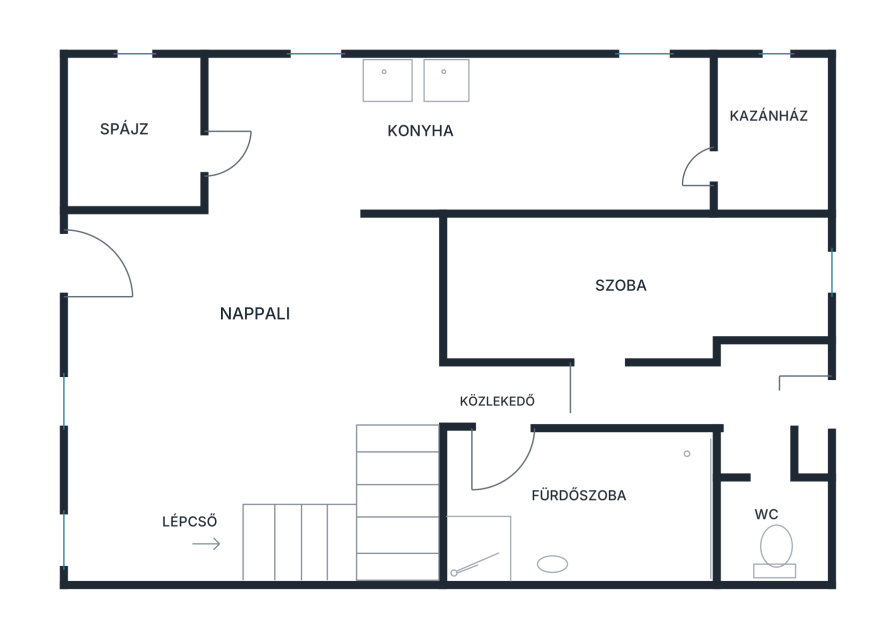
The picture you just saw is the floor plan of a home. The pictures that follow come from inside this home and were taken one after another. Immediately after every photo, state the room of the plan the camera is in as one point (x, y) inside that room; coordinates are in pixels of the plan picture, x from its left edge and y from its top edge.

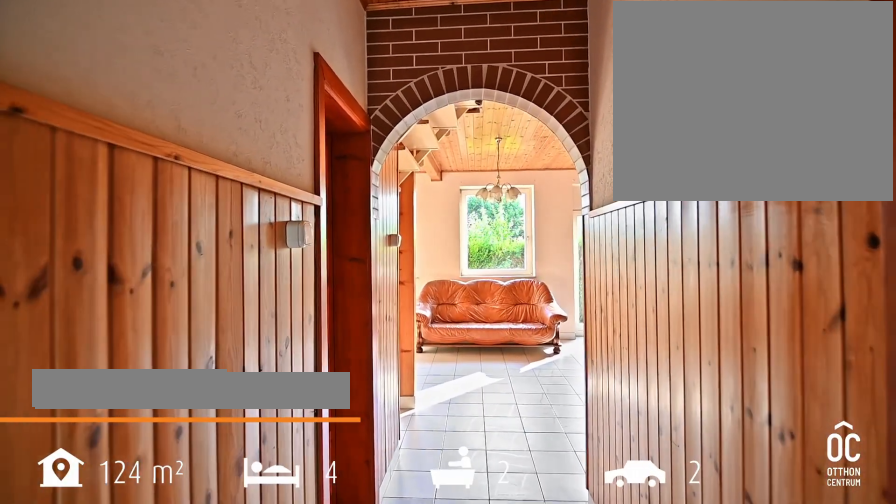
(597, 392)
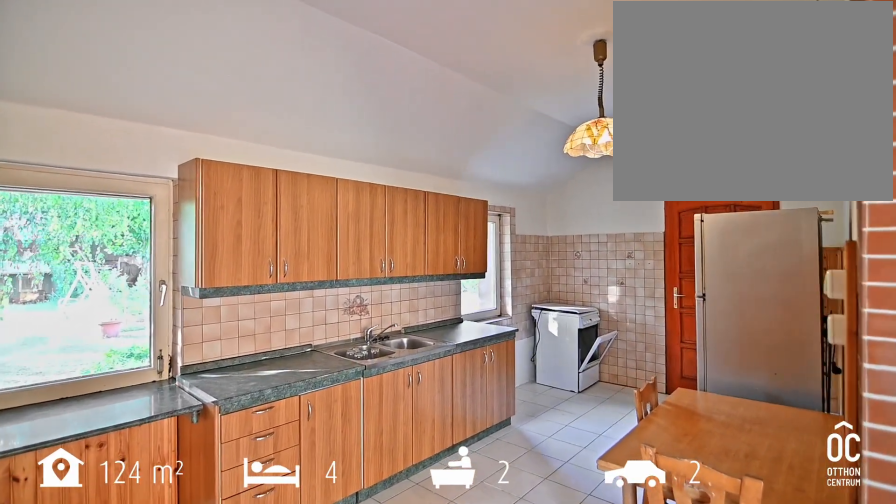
(429, 134)
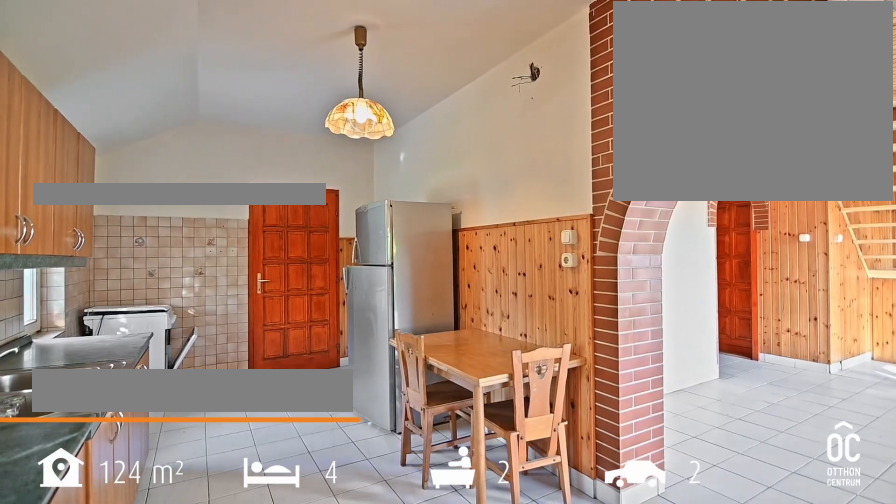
(429, 134)
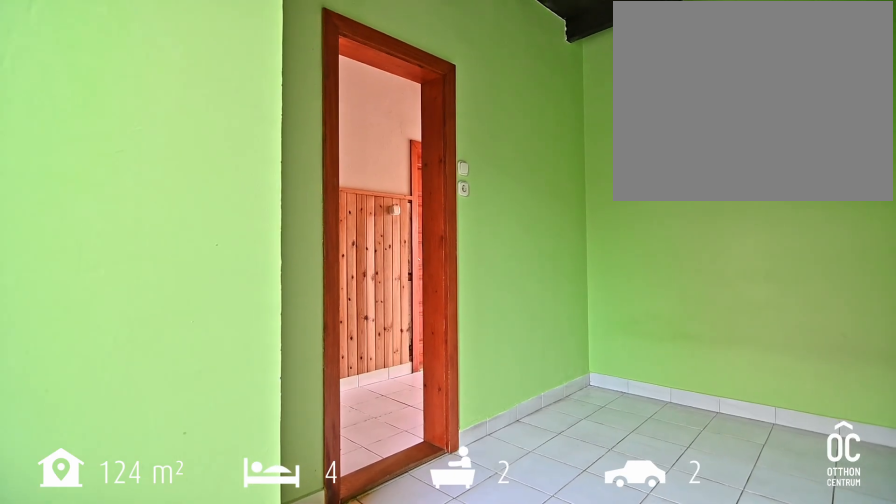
(604, 284)
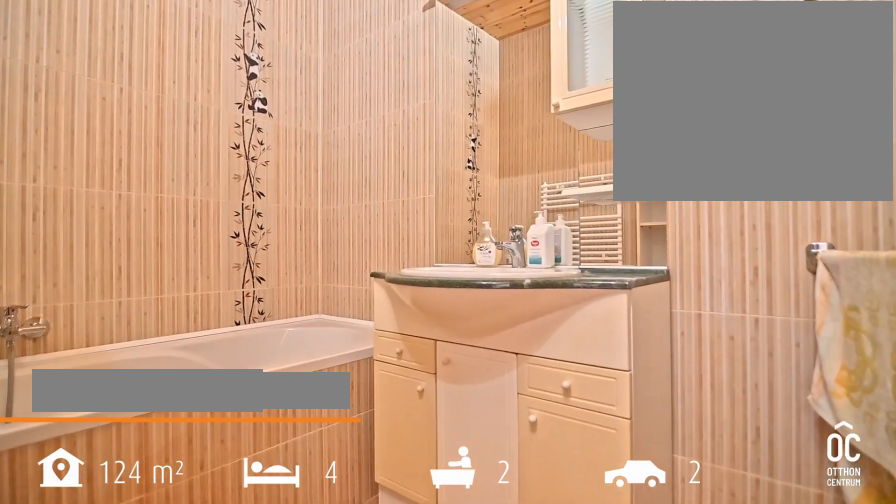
(563, 504)
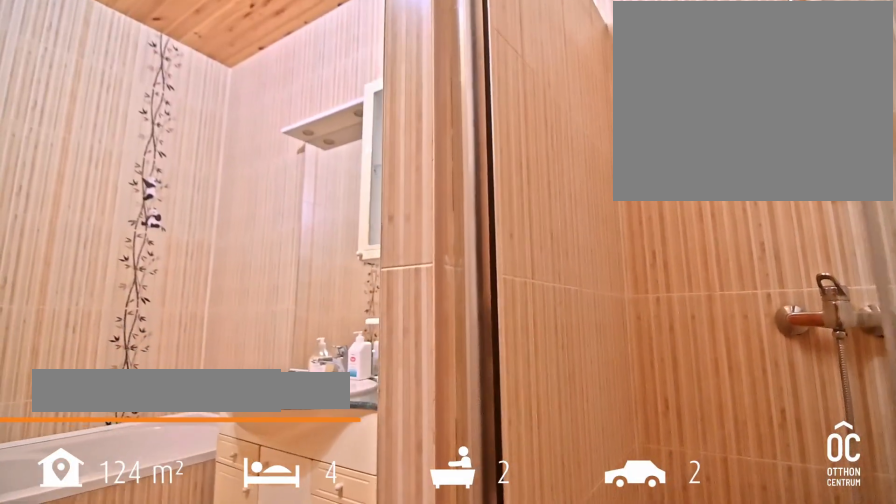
(563, 504)
